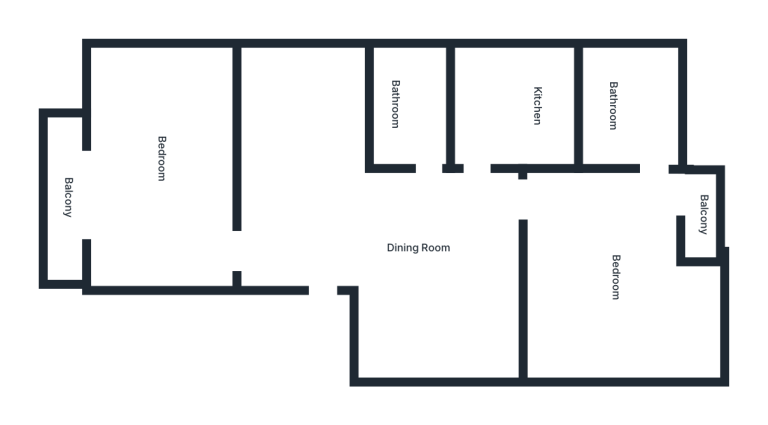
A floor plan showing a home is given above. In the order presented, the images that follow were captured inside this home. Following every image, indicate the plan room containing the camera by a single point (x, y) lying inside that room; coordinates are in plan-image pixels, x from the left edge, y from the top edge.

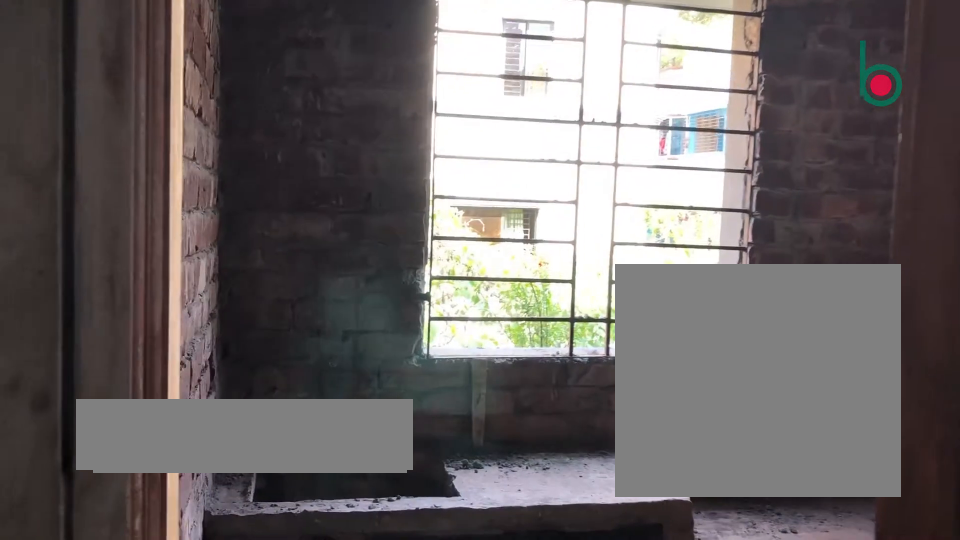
(535, 108)
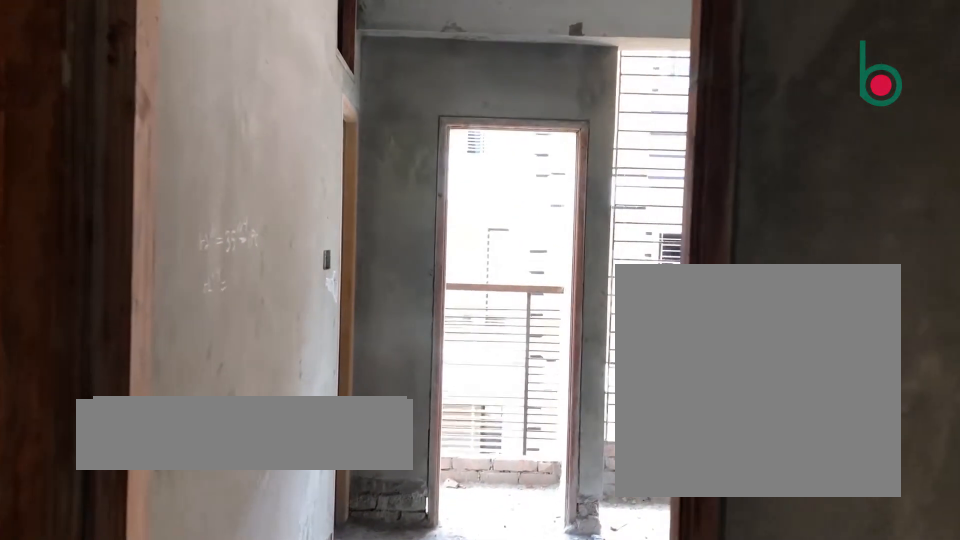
(615, 277)
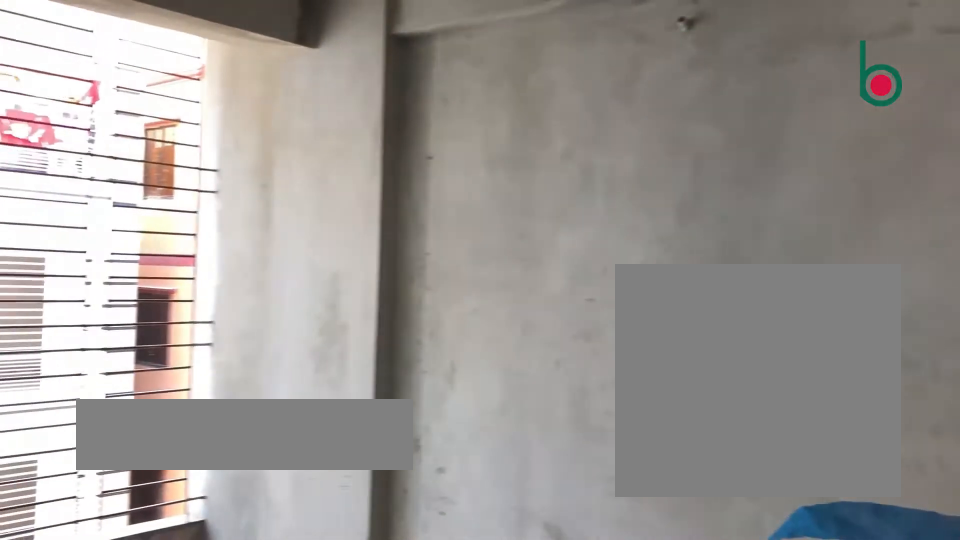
(615, 278)
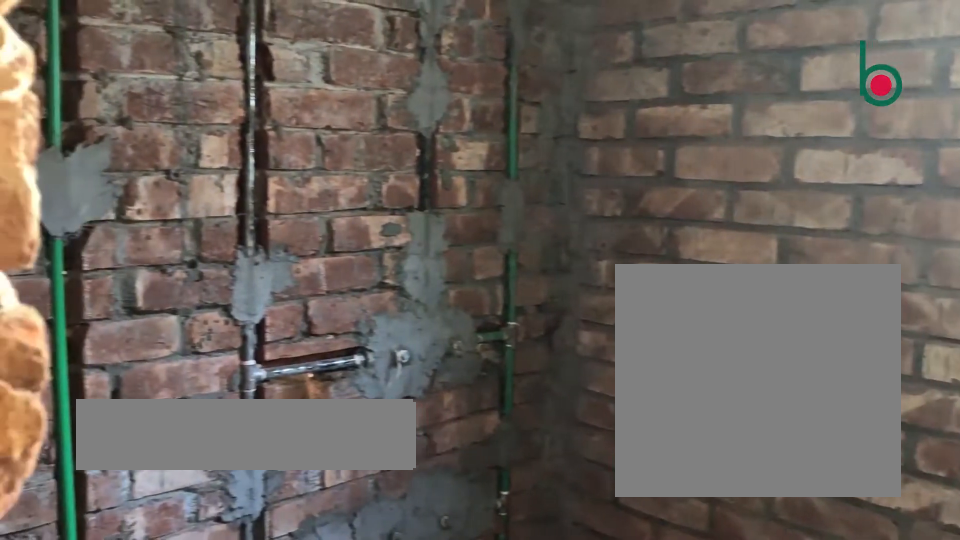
(624, 107)
